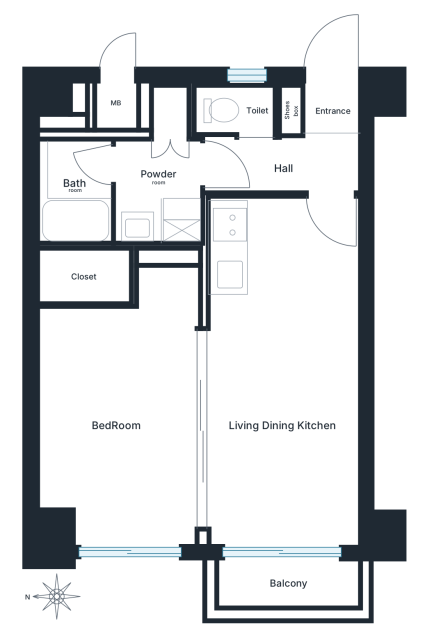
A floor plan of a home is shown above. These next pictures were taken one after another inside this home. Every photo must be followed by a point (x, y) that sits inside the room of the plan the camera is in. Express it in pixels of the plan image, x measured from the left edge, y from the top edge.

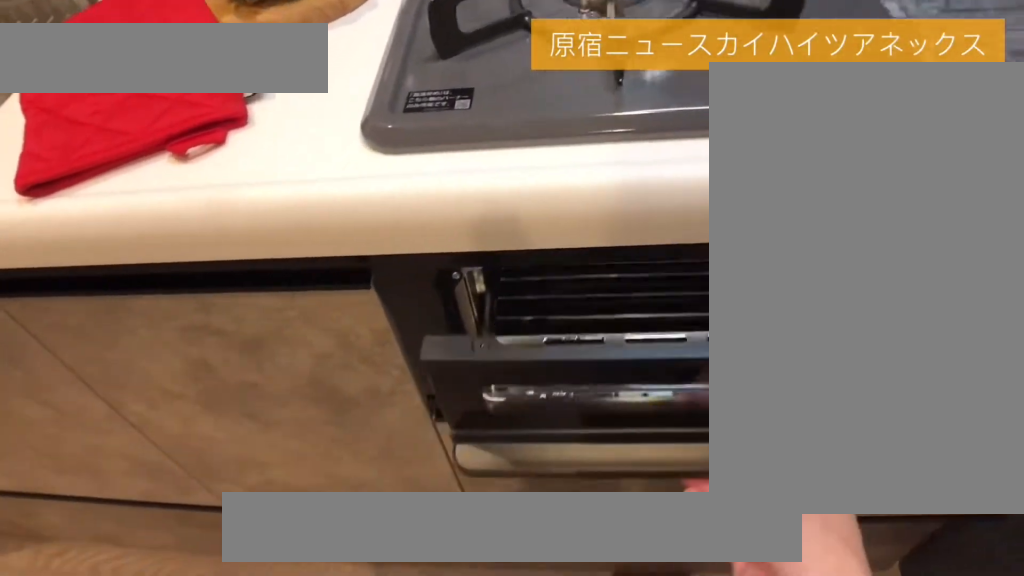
(286, 253)
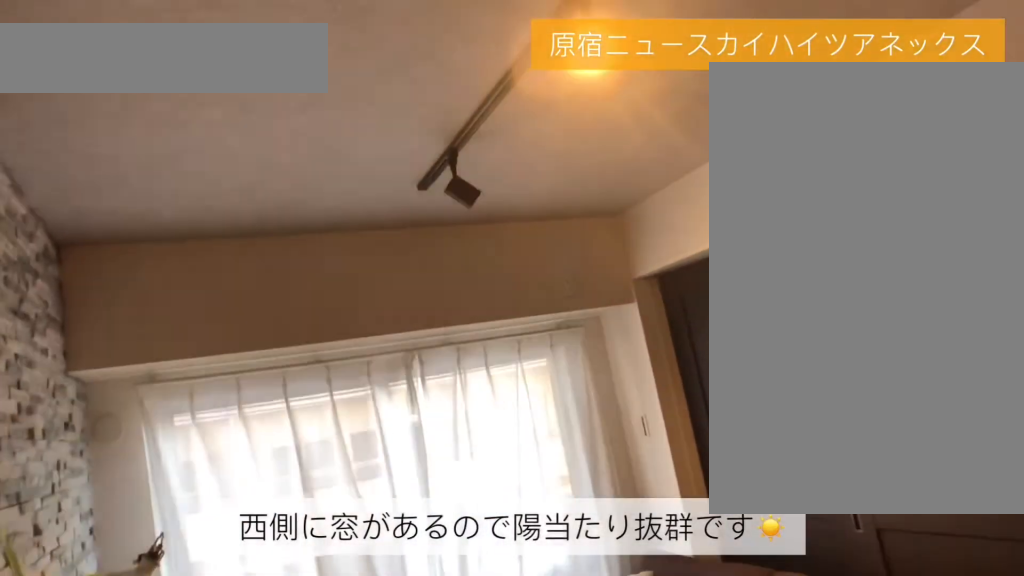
(287, 427)
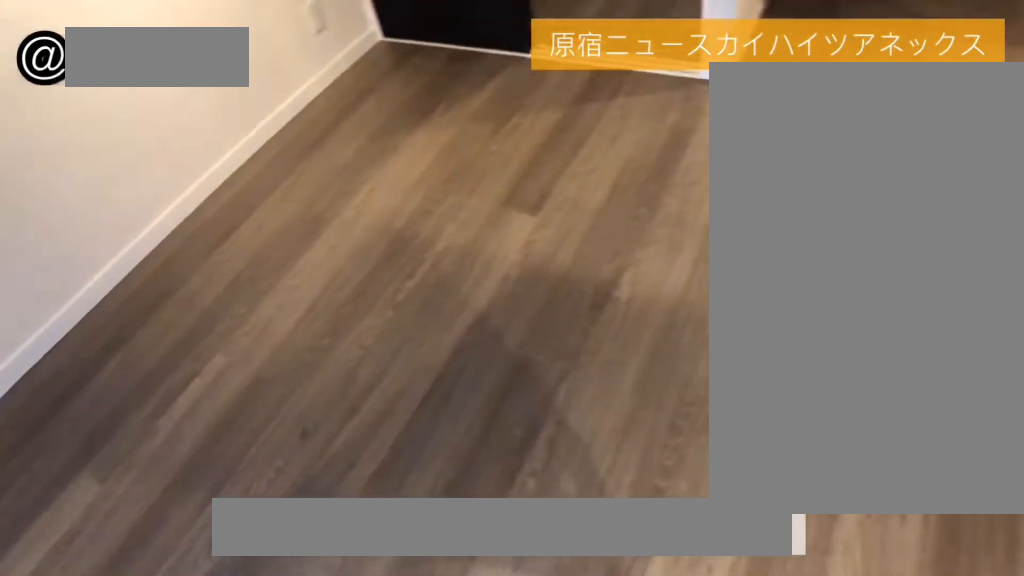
(121, 425)
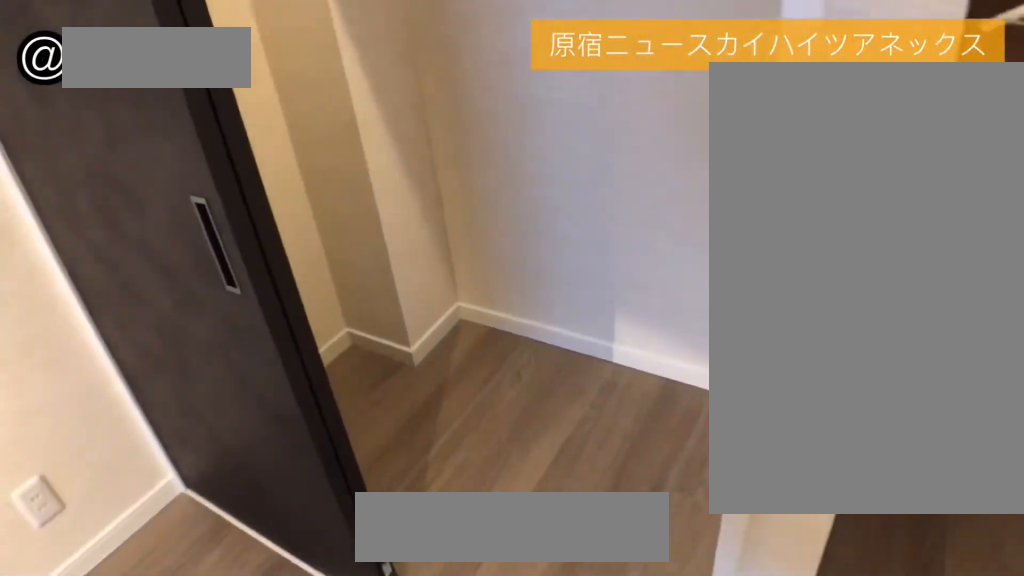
(121, 425)
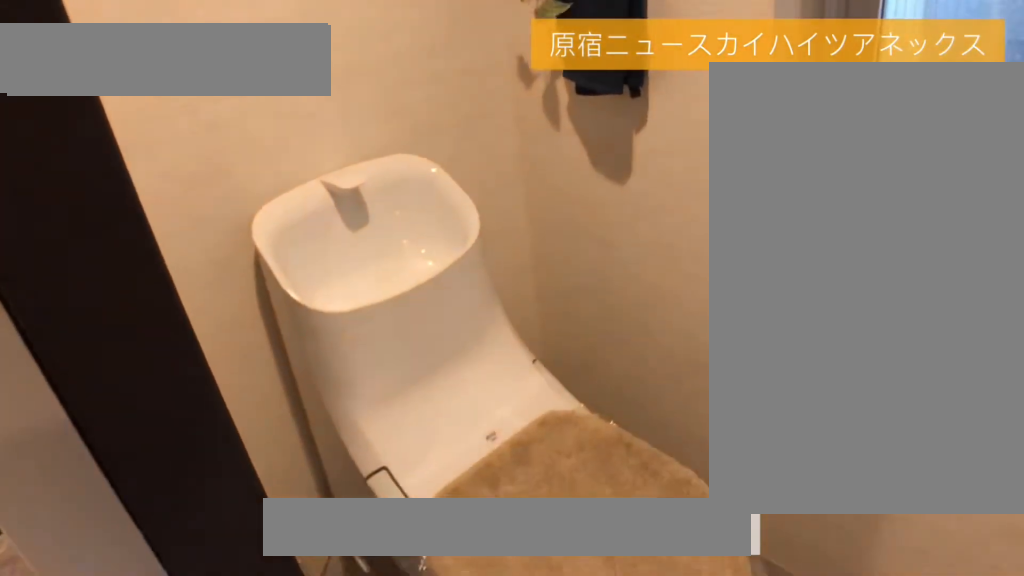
(231, 126)
